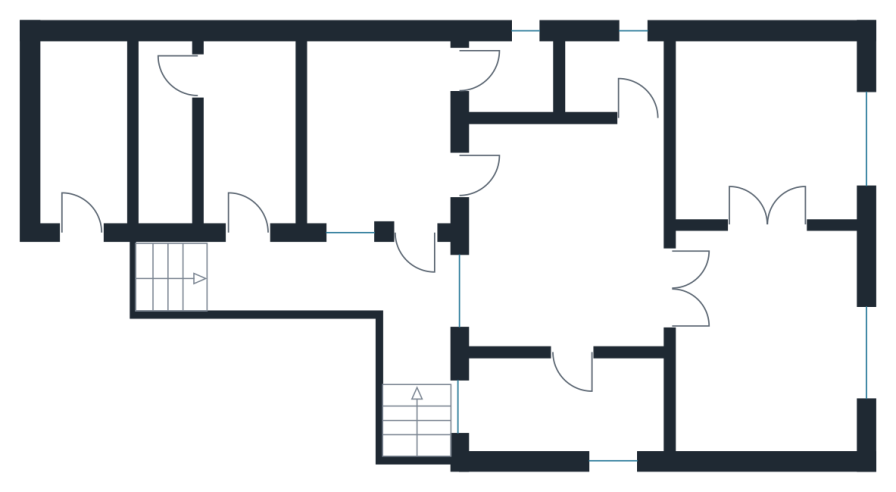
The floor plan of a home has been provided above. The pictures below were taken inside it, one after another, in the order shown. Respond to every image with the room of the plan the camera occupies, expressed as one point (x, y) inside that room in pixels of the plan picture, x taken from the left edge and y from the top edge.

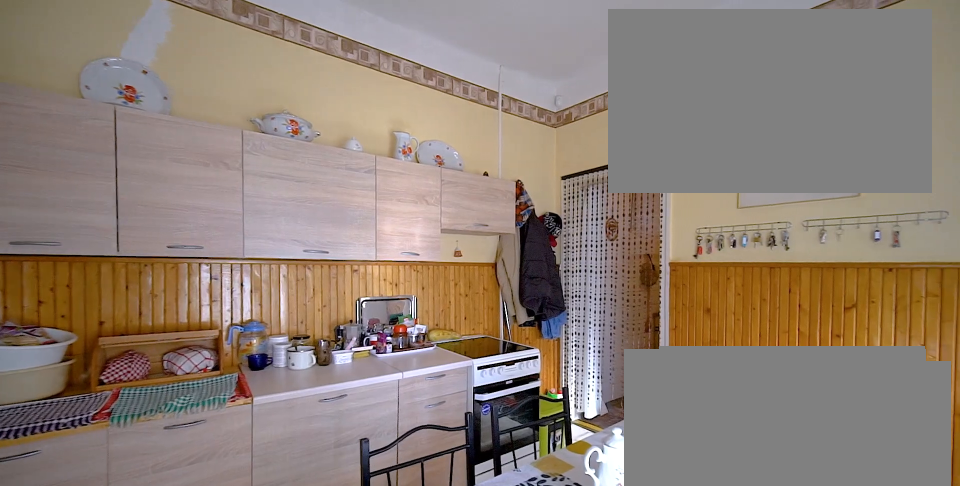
(382, 136)
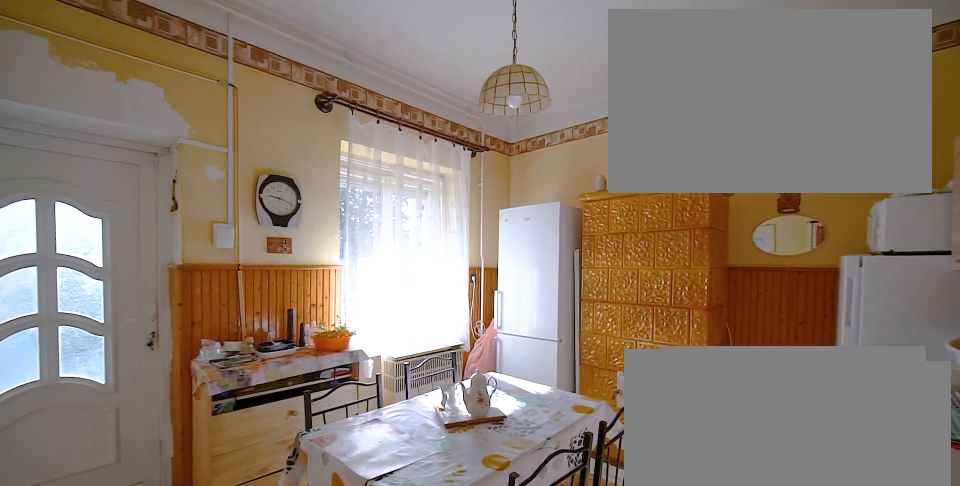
(382, 136)
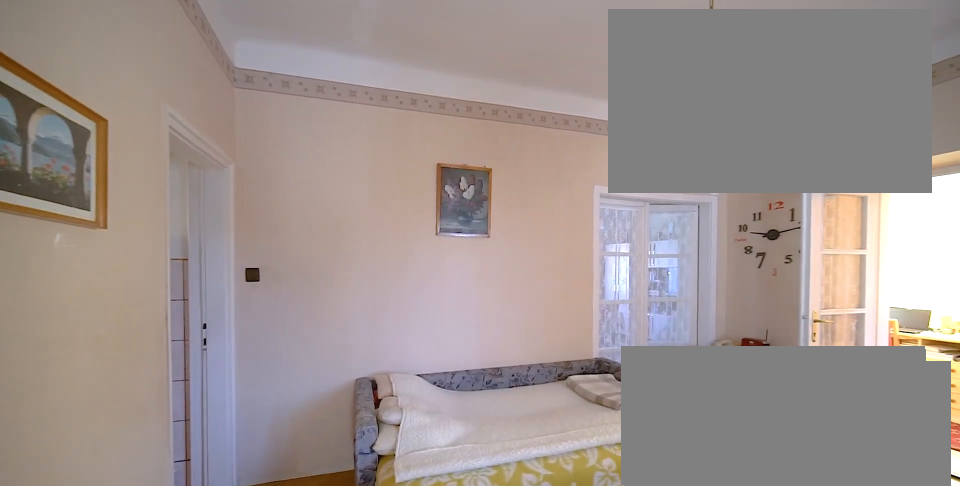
(569, 248)
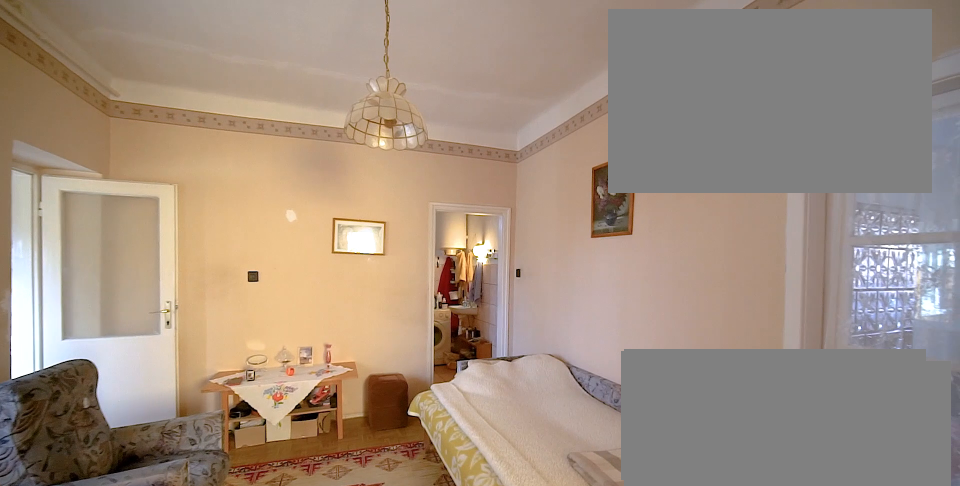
(570, 248)
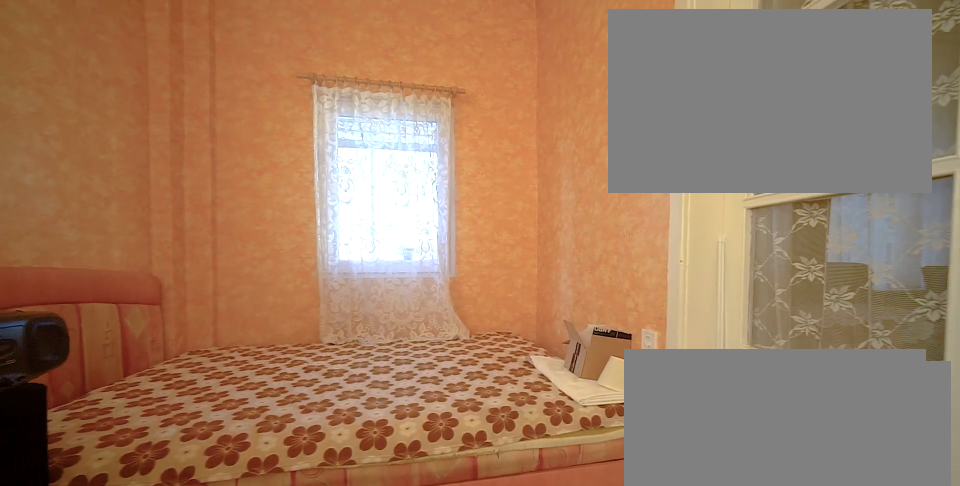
(569, 412)
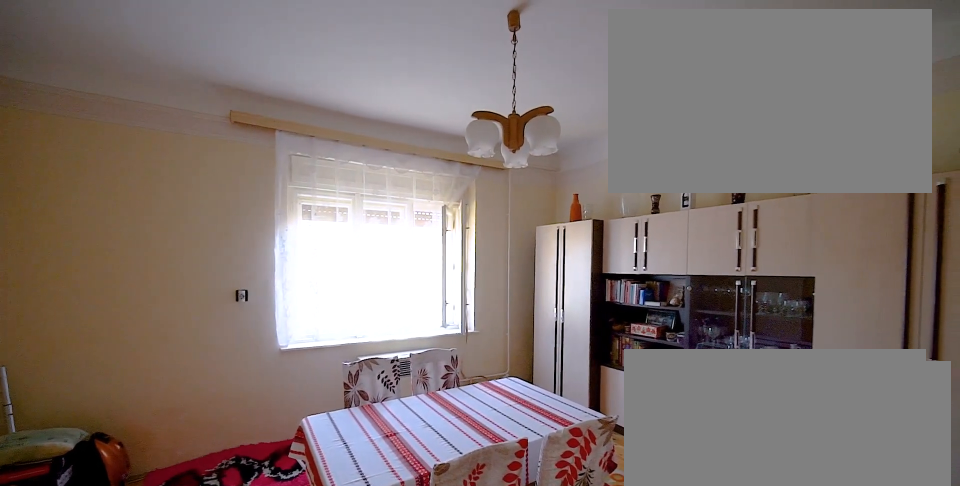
(768, 347)
